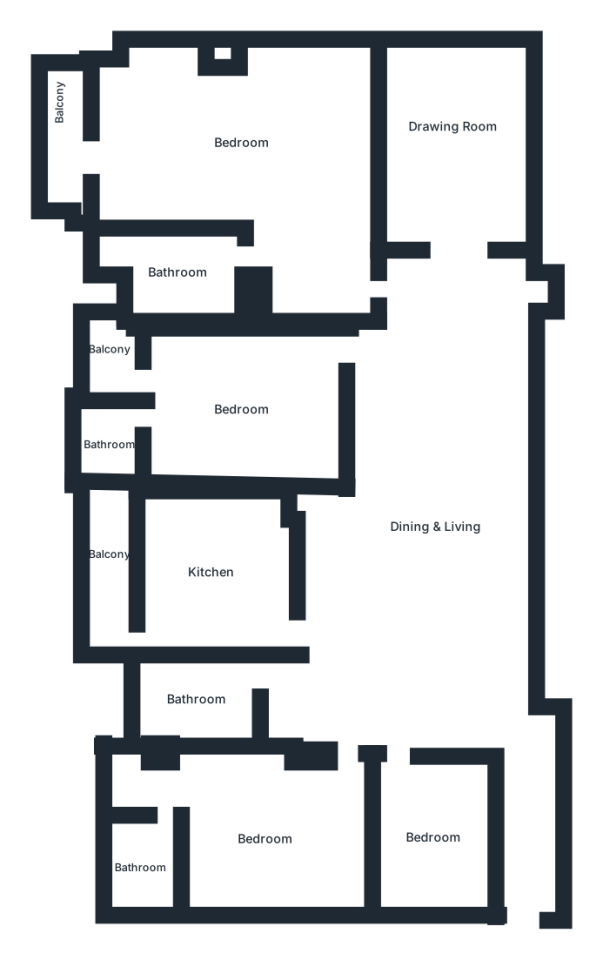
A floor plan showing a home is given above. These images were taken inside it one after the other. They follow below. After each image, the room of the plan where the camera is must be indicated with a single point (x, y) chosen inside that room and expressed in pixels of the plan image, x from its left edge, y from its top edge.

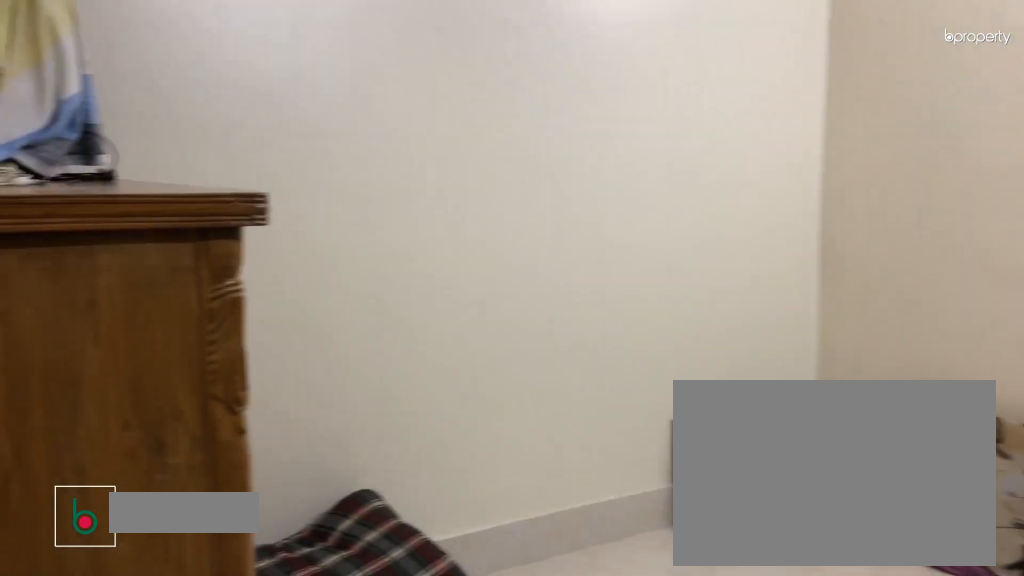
(434, 842)
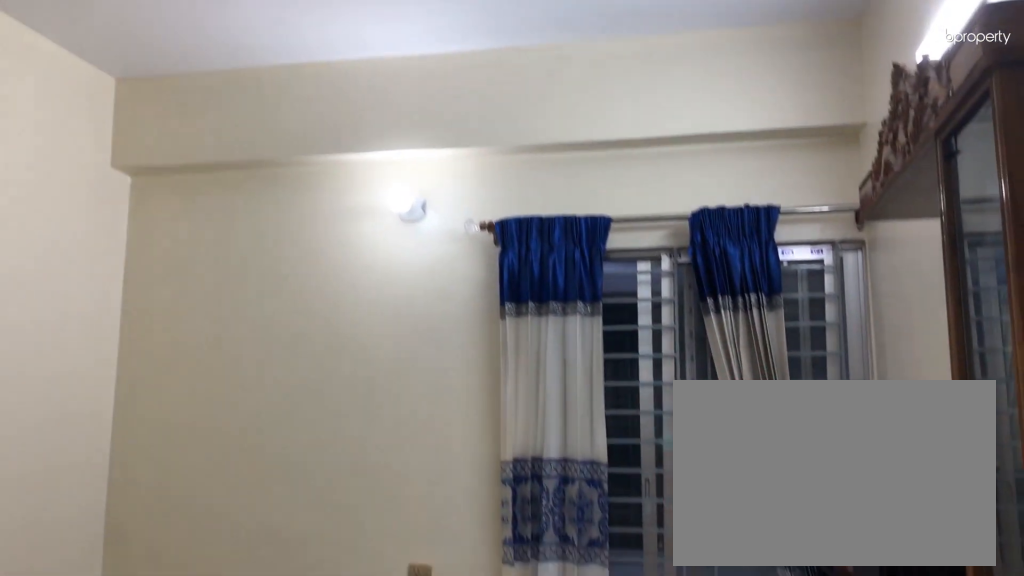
(434, 842)
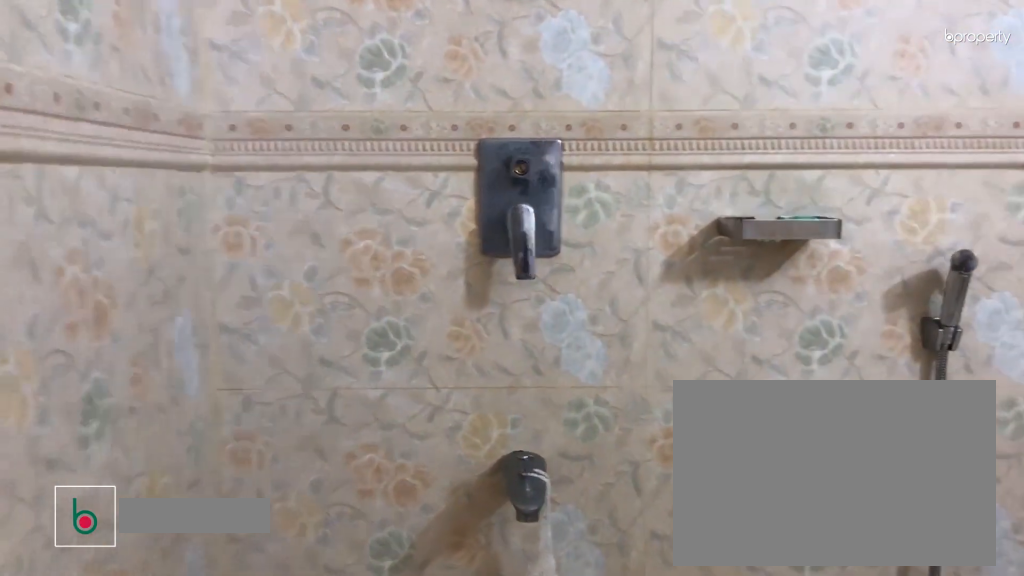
(143, 863)
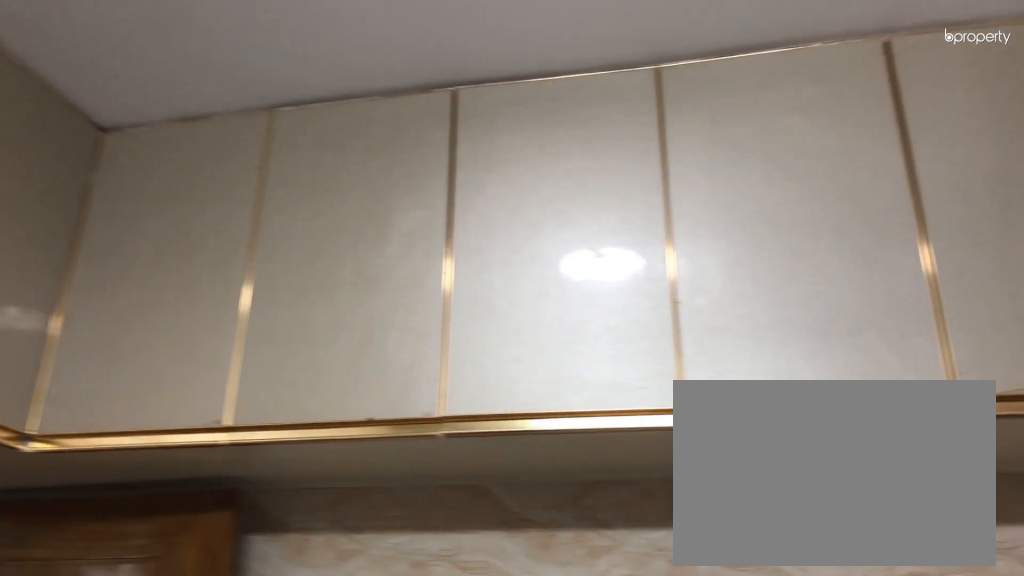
(209, 571)
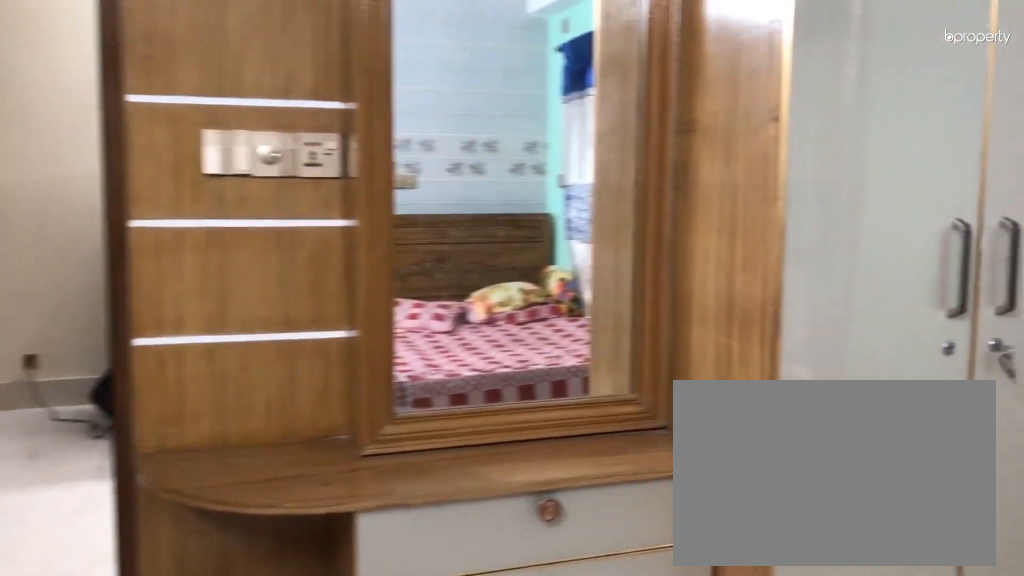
(244, 406)
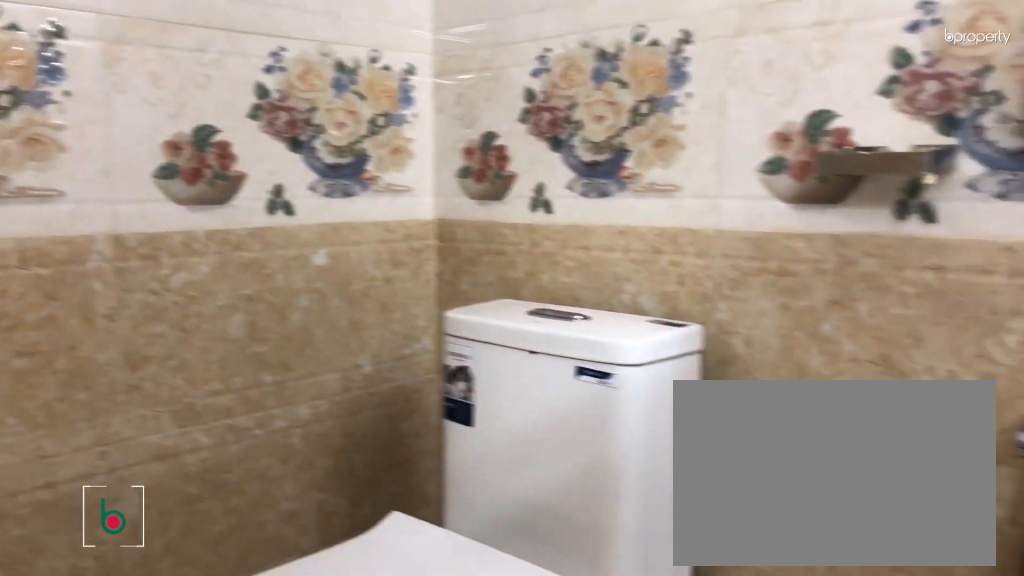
(108, 445)
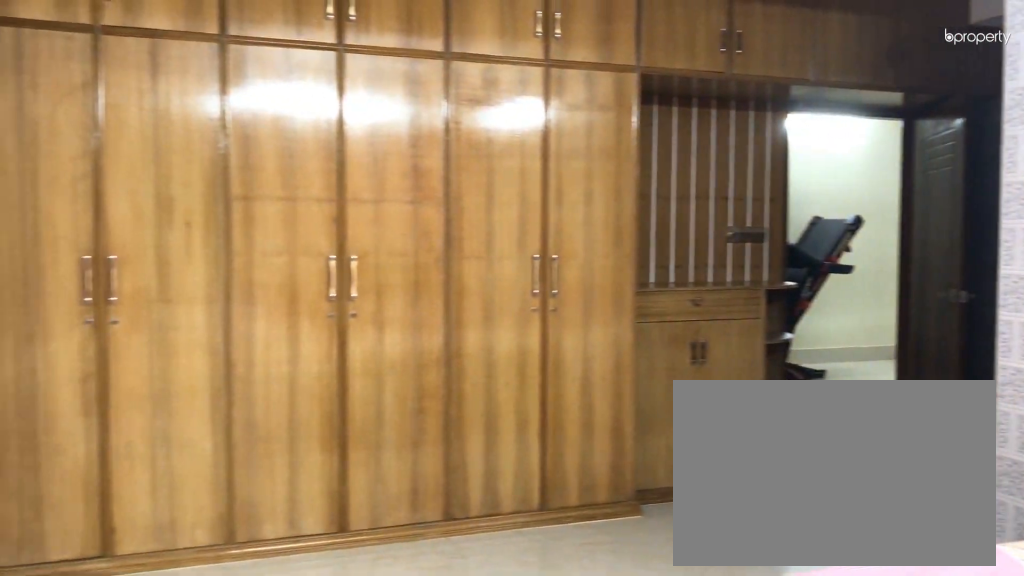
(226, 145)
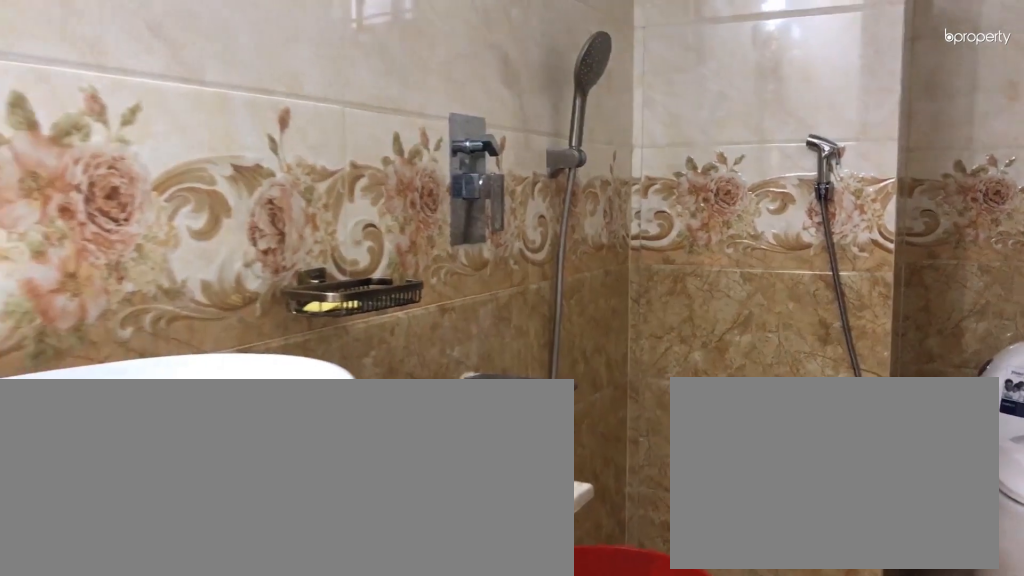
(177, 270)
